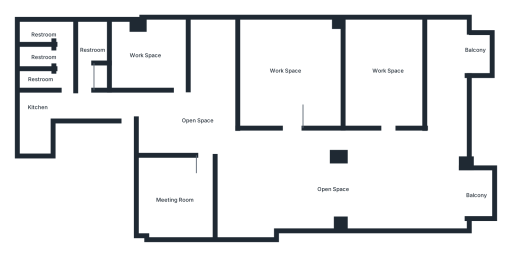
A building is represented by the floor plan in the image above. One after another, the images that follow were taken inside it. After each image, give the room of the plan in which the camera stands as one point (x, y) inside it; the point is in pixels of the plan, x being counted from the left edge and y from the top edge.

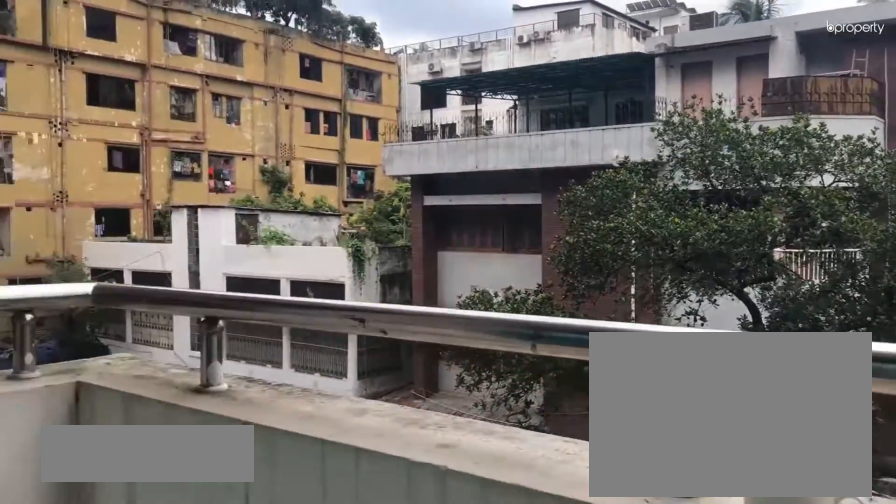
(476, 54)
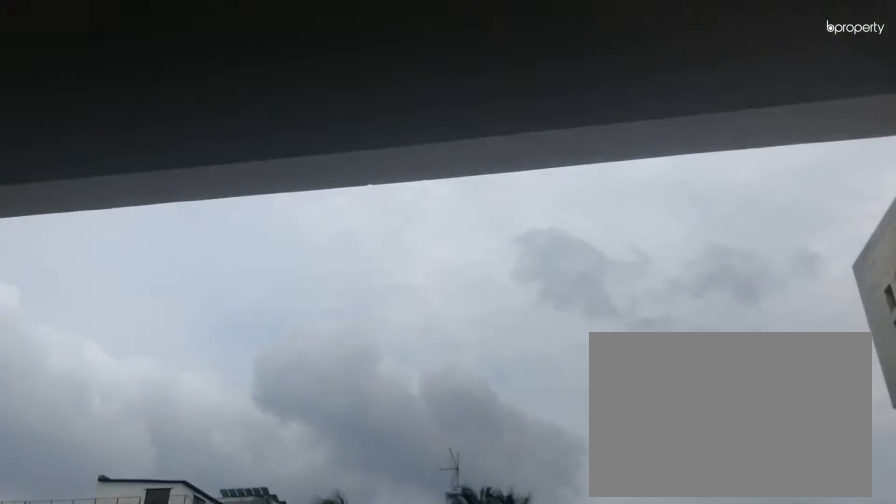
(472, 54)
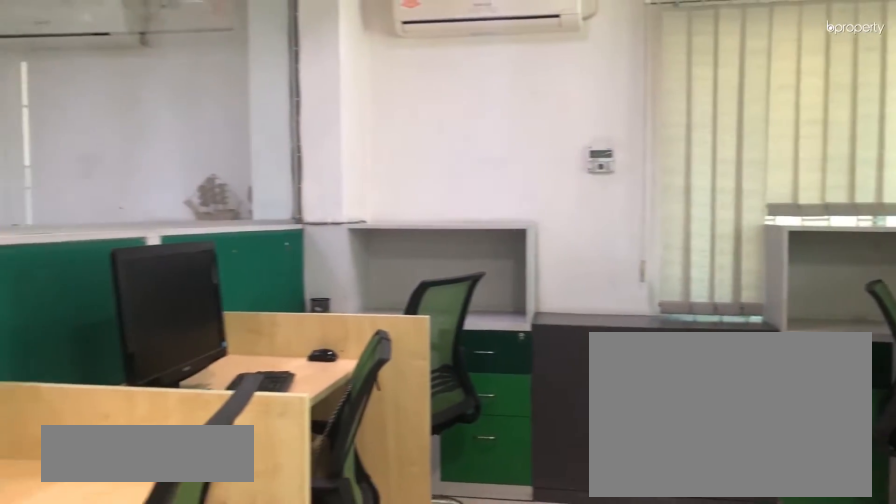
(384, 70)
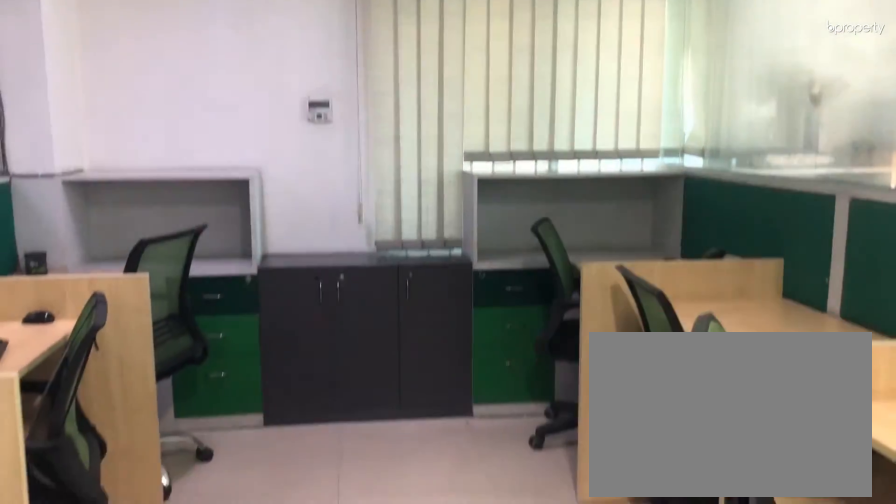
(384, 76)
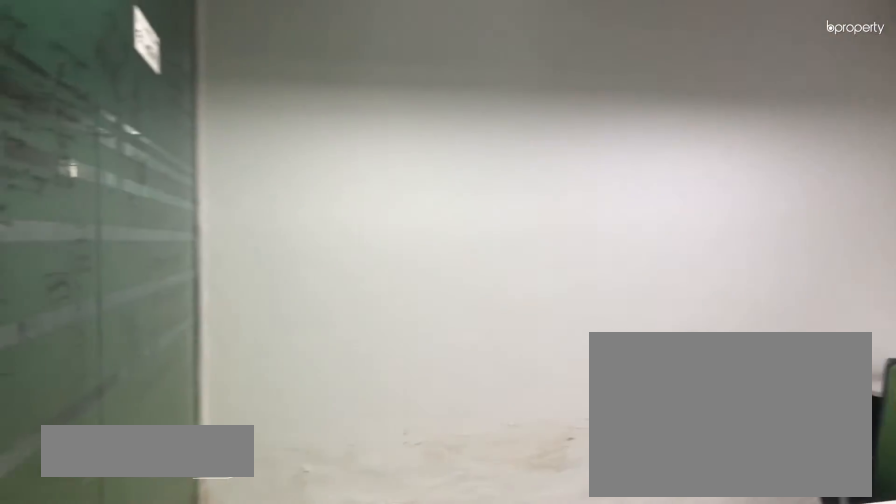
(153, 56)
